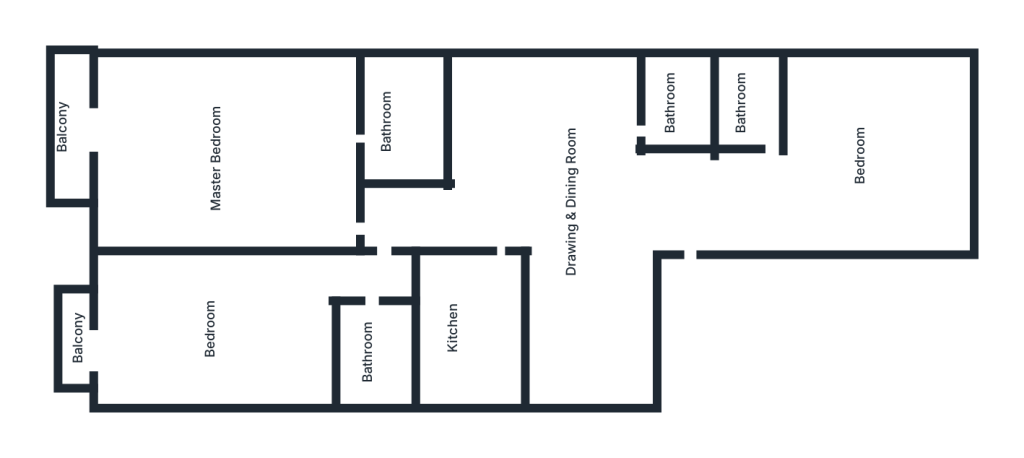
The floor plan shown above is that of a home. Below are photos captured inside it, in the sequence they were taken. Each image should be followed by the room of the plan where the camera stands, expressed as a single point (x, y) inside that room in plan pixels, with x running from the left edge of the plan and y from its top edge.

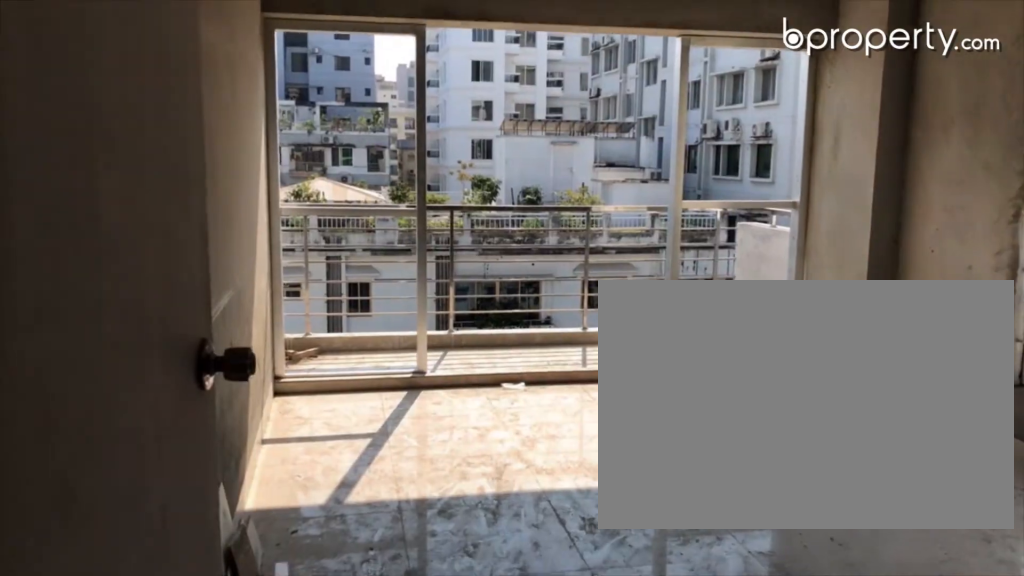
(231, 143)
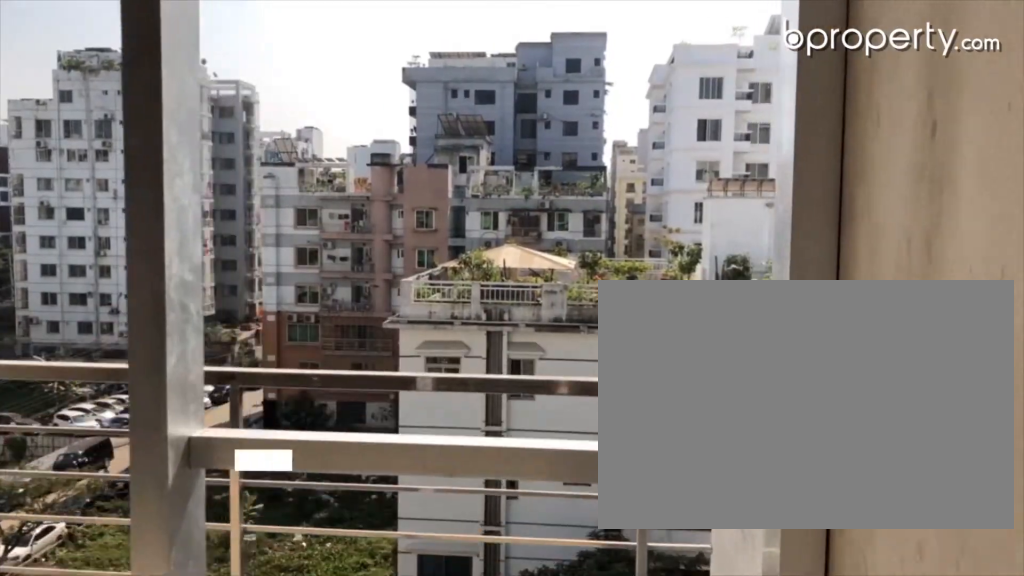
(73, 122)
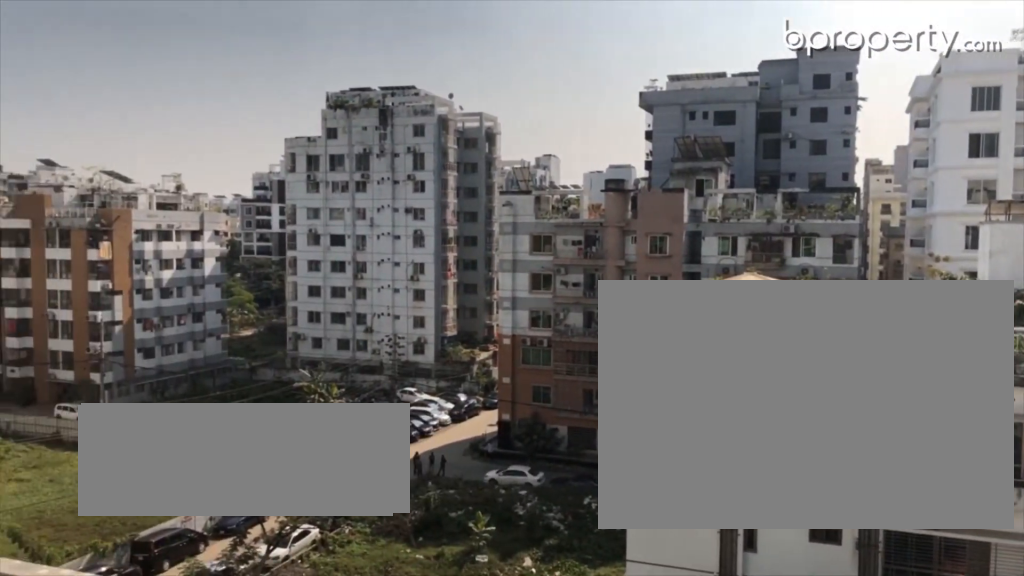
(73, 122)
